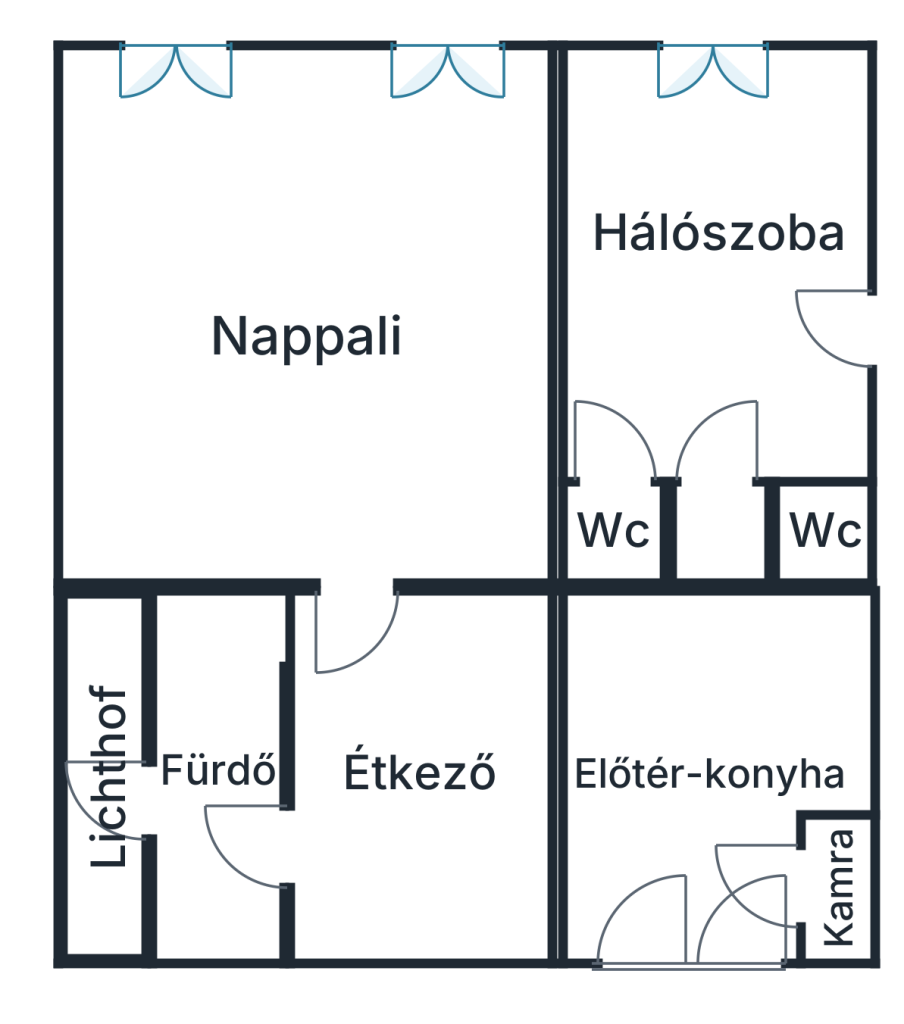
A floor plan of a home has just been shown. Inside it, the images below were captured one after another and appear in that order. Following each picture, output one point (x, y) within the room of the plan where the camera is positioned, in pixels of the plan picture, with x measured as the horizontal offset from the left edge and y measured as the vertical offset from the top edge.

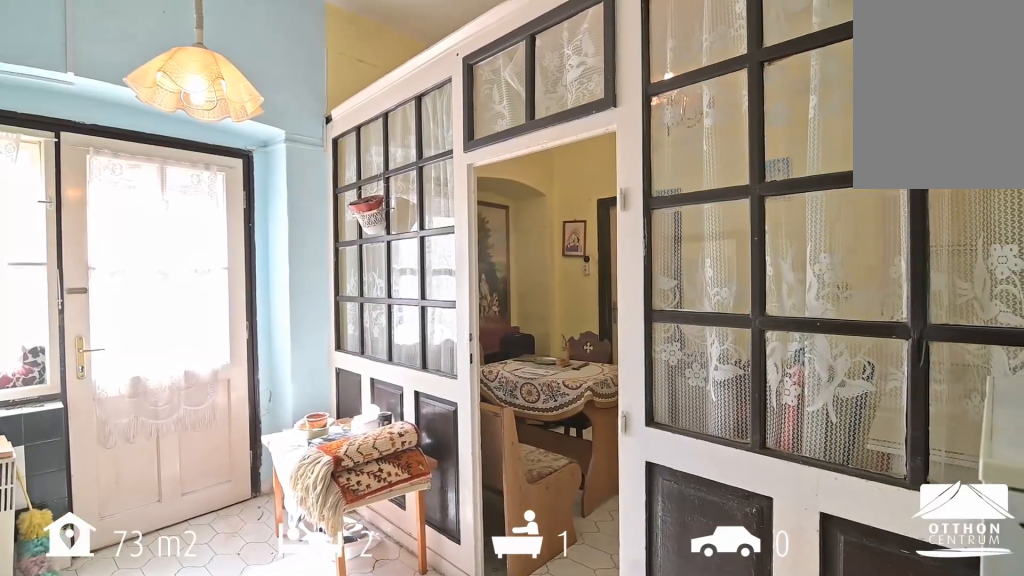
(682, 736)
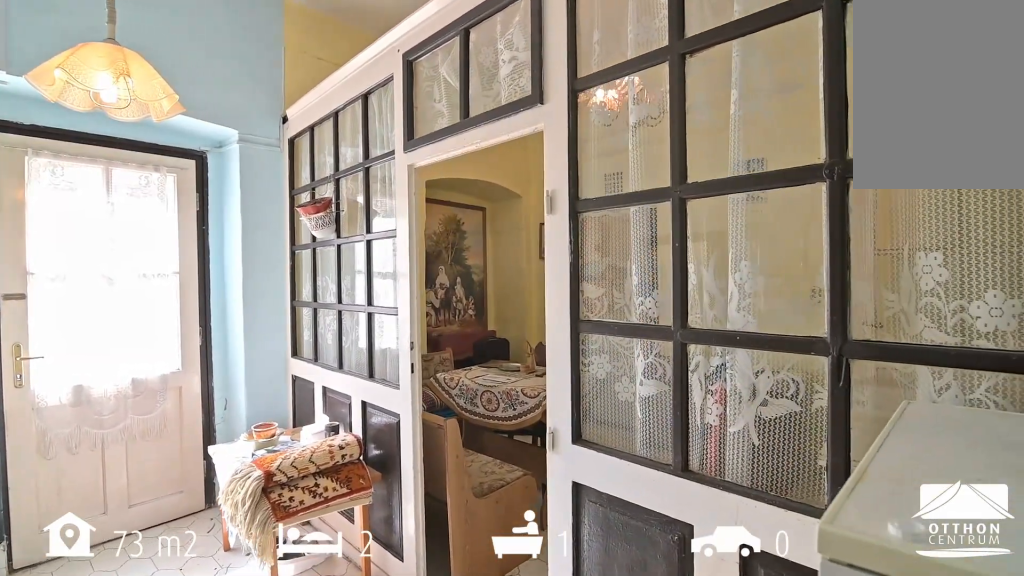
(682, 736)
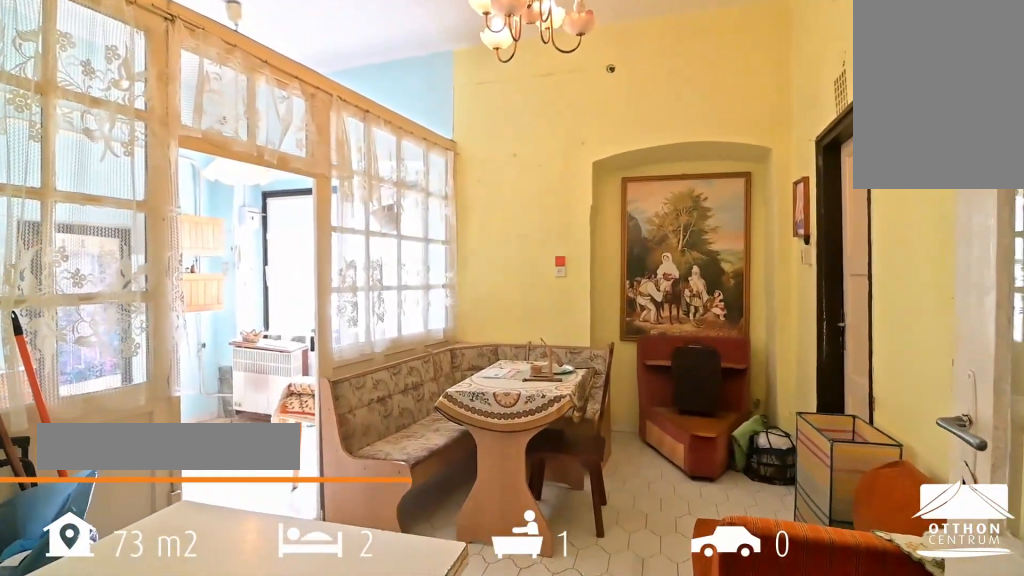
(389, 776)
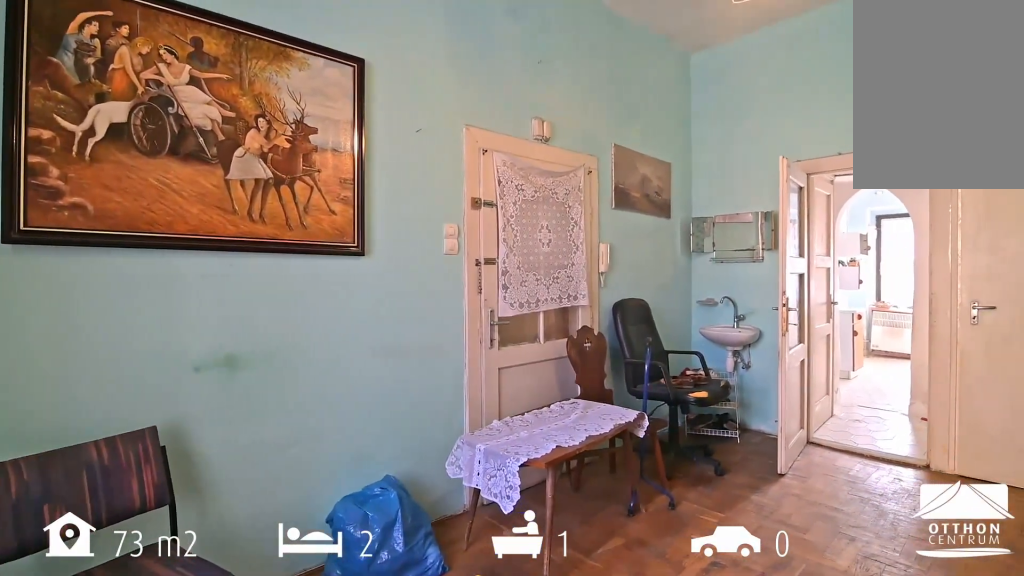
(713, 282)
